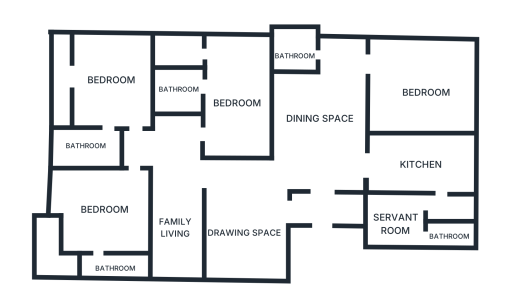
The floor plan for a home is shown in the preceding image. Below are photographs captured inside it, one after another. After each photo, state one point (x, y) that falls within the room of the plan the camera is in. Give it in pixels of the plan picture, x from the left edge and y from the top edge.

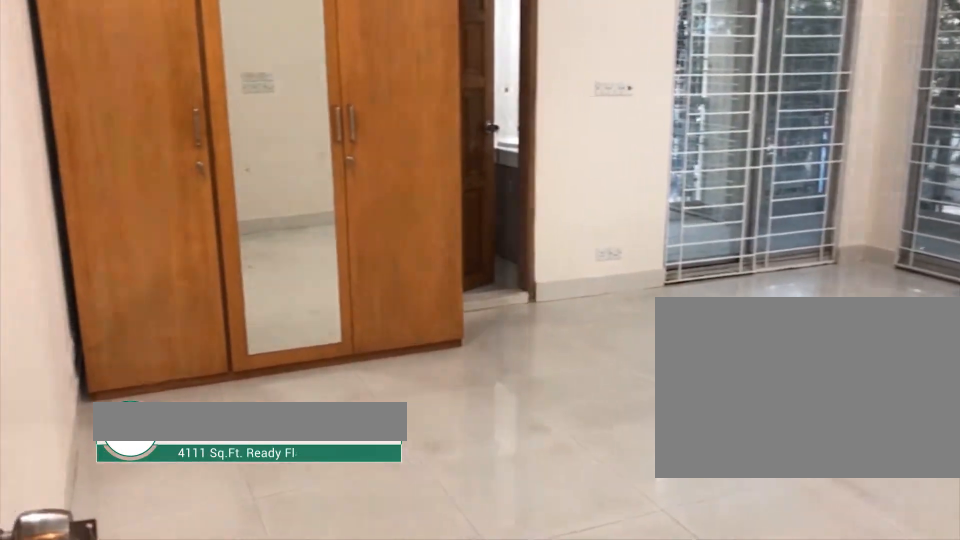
(114, 199)
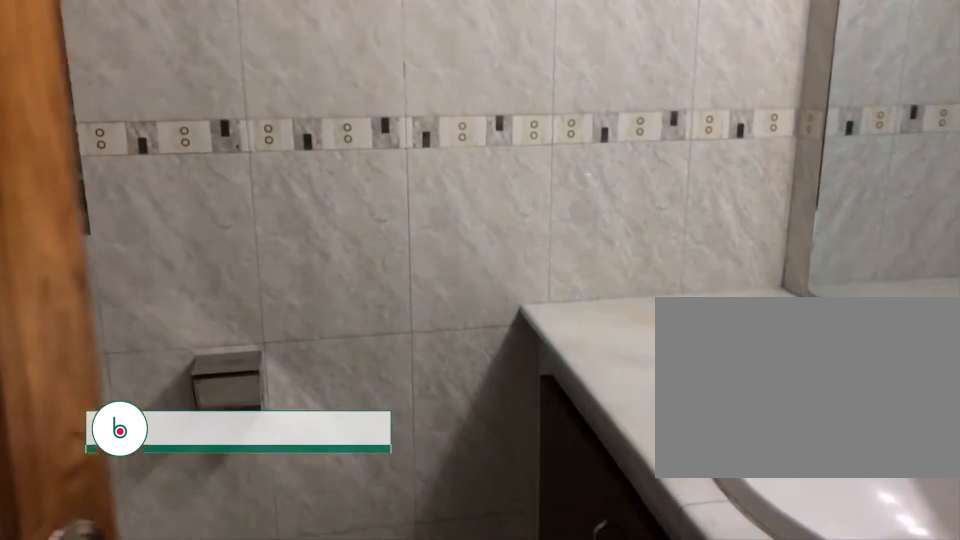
(99, 261)
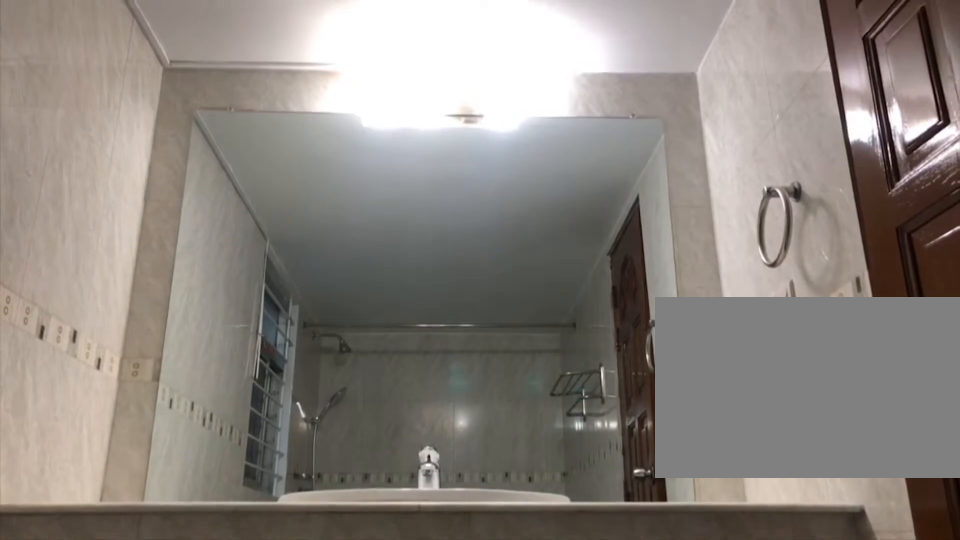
(99, 262)
